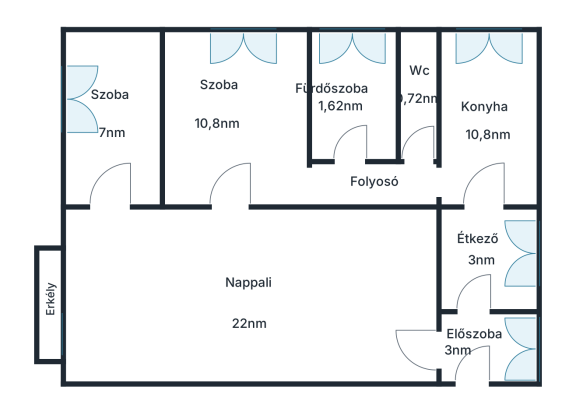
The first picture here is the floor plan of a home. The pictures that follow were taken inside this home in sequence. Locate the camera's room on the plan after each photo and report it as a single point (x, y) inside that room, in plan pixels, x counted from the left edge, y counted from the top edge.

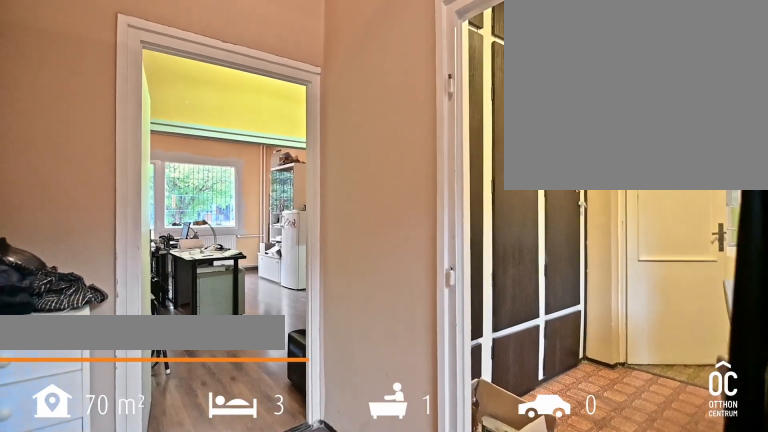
(483, 345)
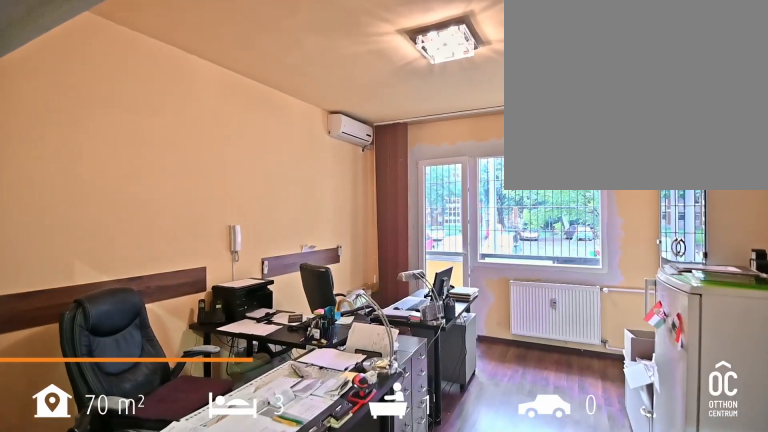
(243, 301)
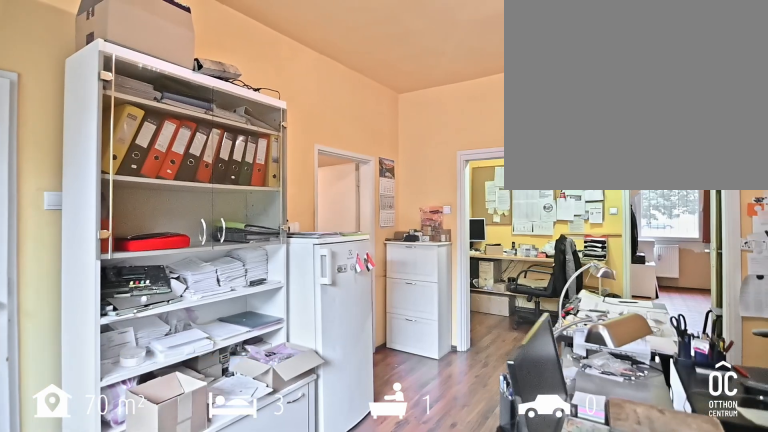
(243, 300)
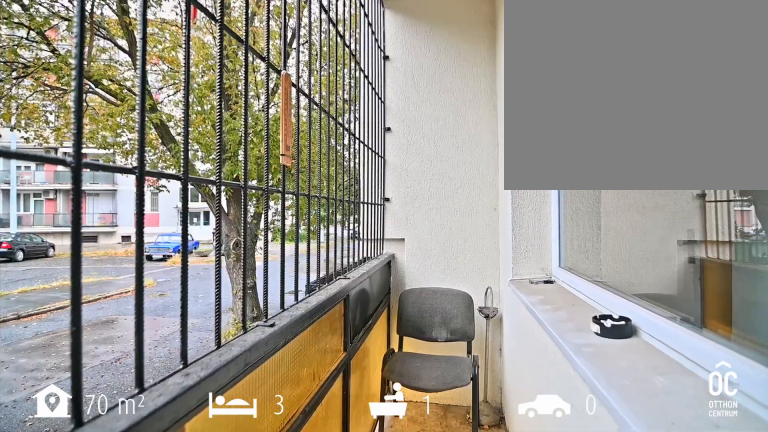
(50, 306)
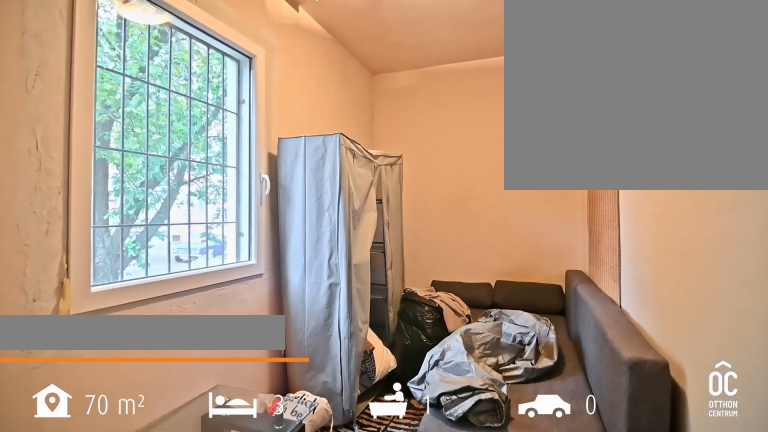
(117, 113)
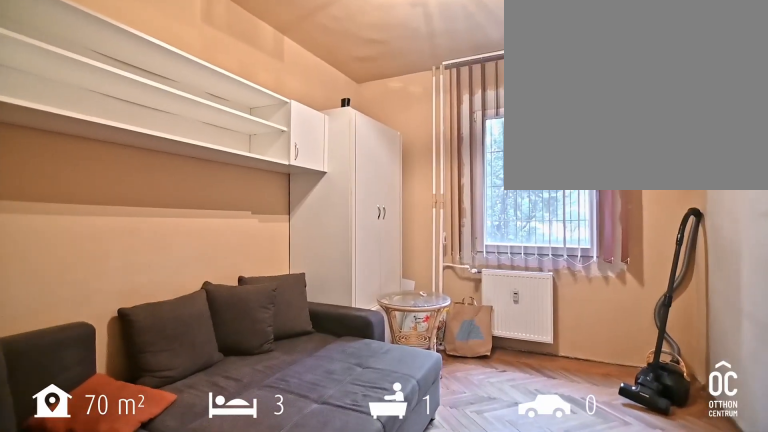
(237, 120)
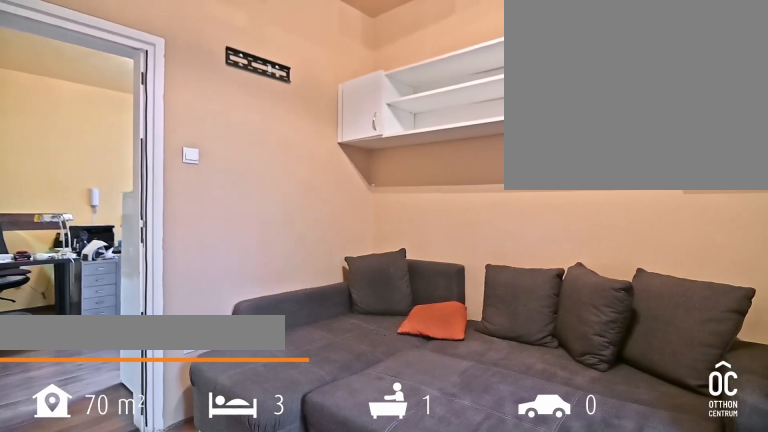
(237, 120)
